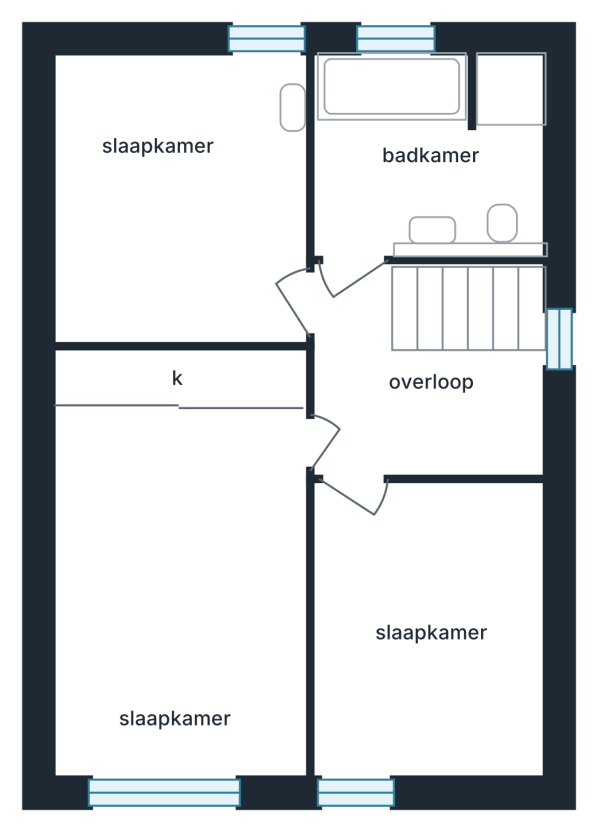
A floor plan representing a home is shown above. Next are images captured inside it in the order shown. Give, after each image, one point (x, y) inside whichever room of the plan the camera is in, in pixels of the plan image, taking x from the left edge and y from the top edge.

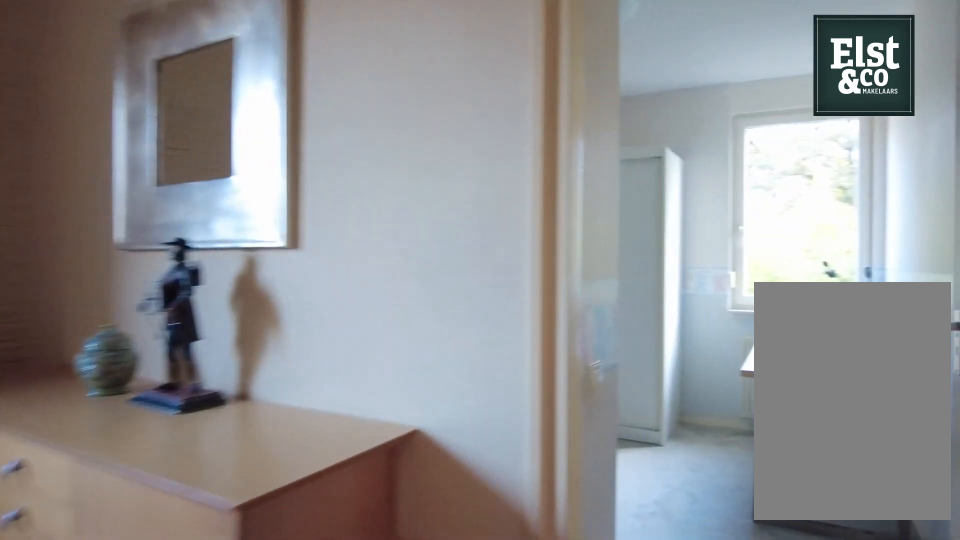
(419, 393)
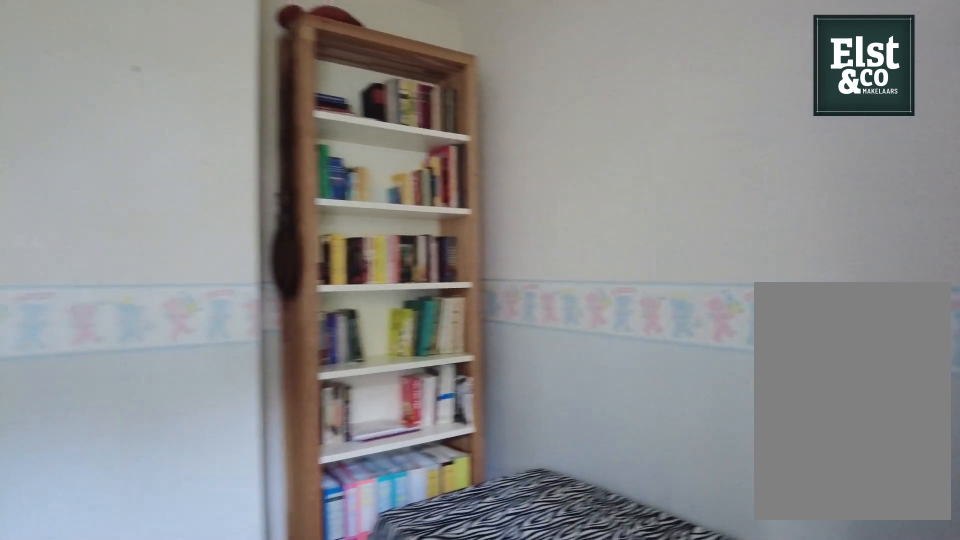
(480, 761)
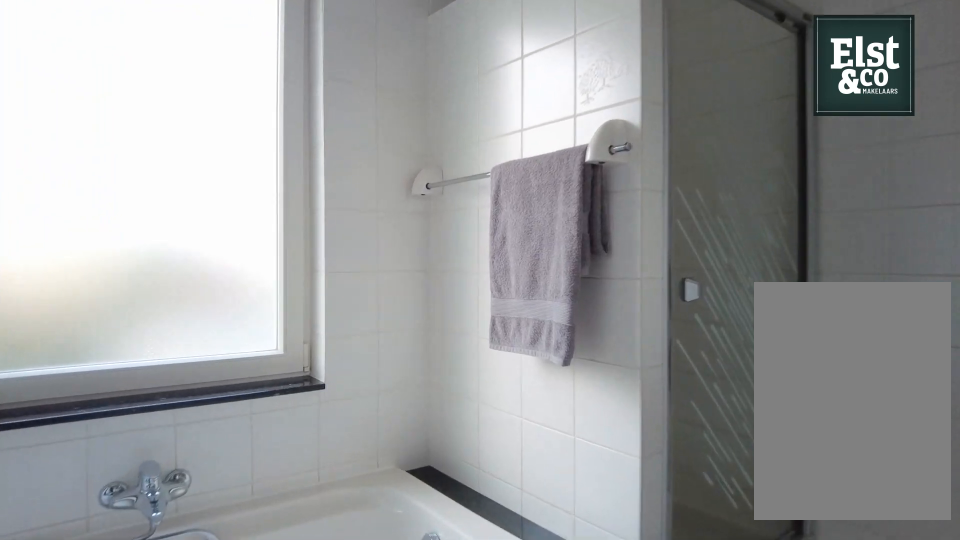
(437, 168)
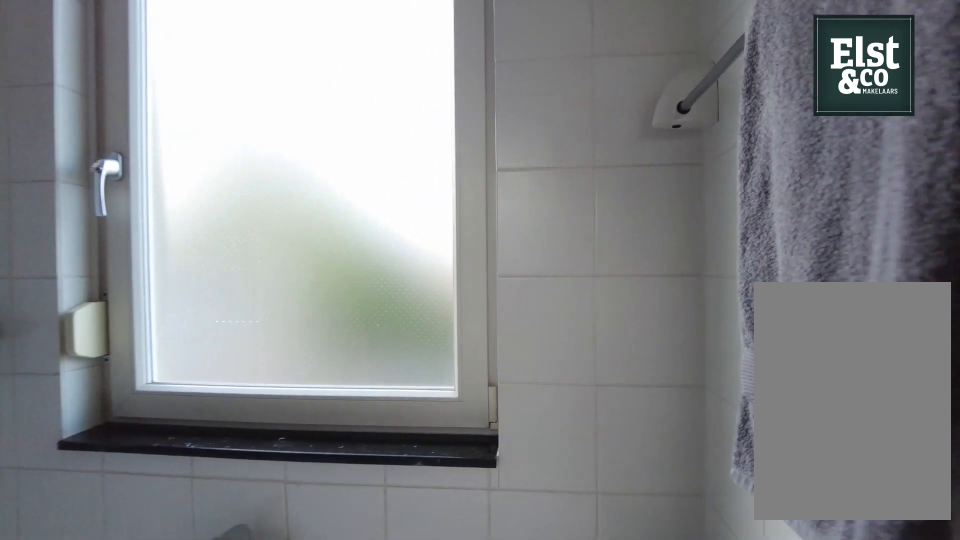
(437, 168)
